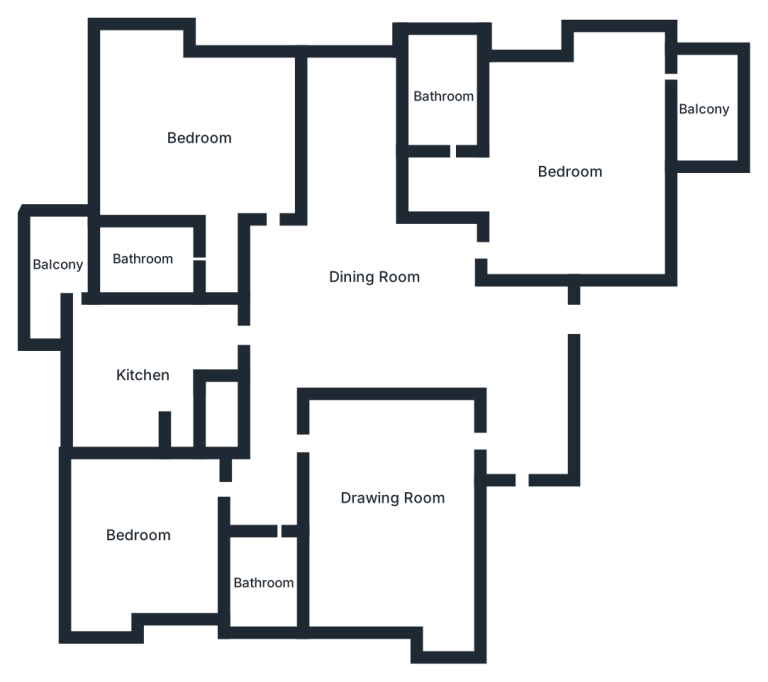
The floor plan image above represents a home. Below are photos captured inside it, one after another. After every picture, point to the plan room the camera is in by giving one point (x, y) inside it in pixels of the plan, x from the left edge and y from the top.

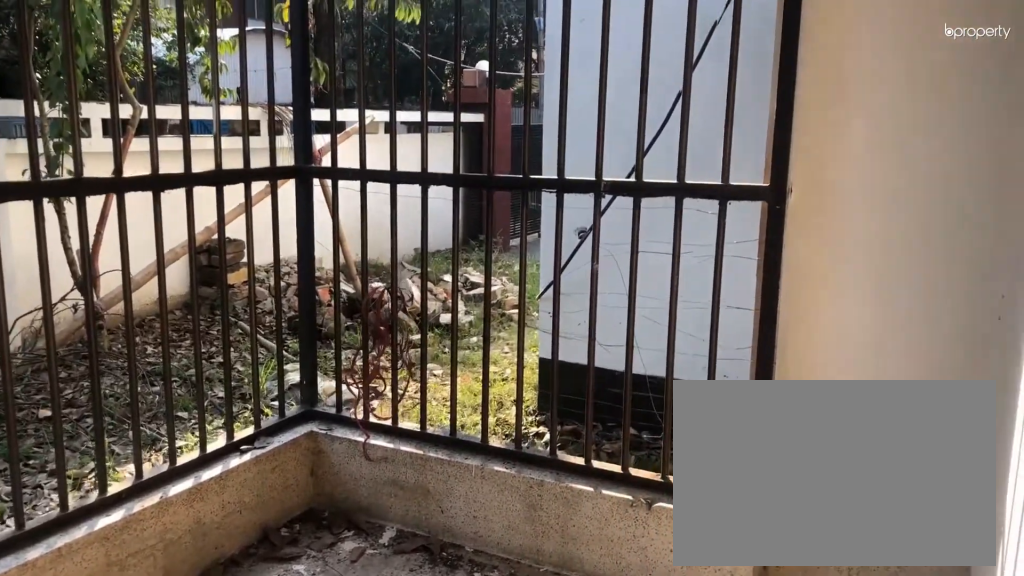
(708, 105)
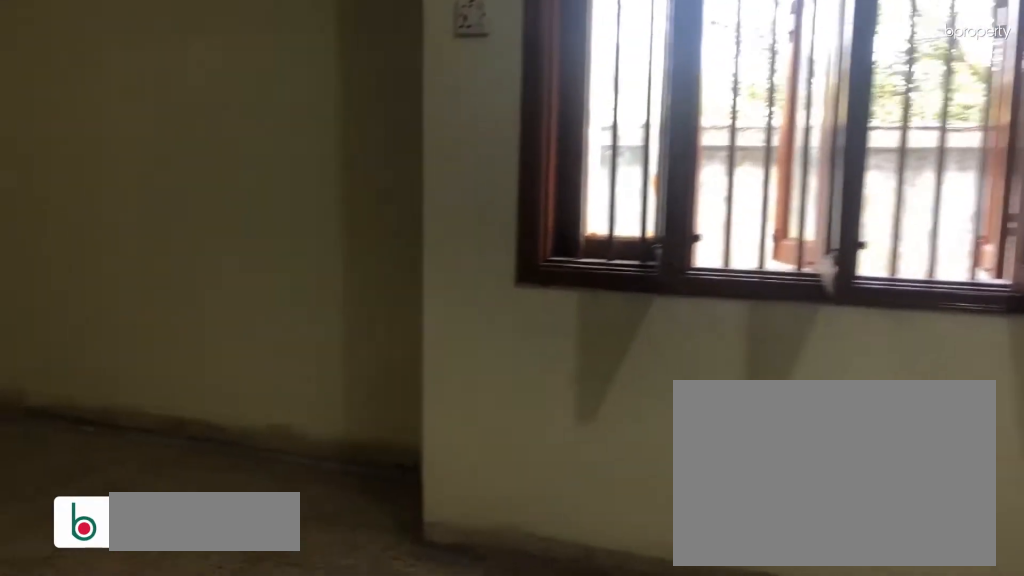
(198, 144)
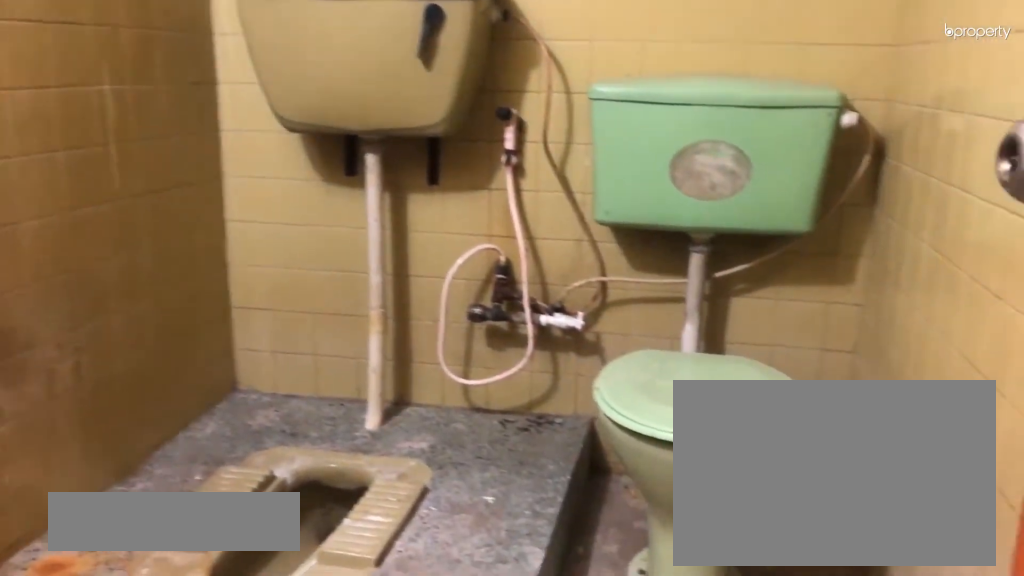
(143, 259)
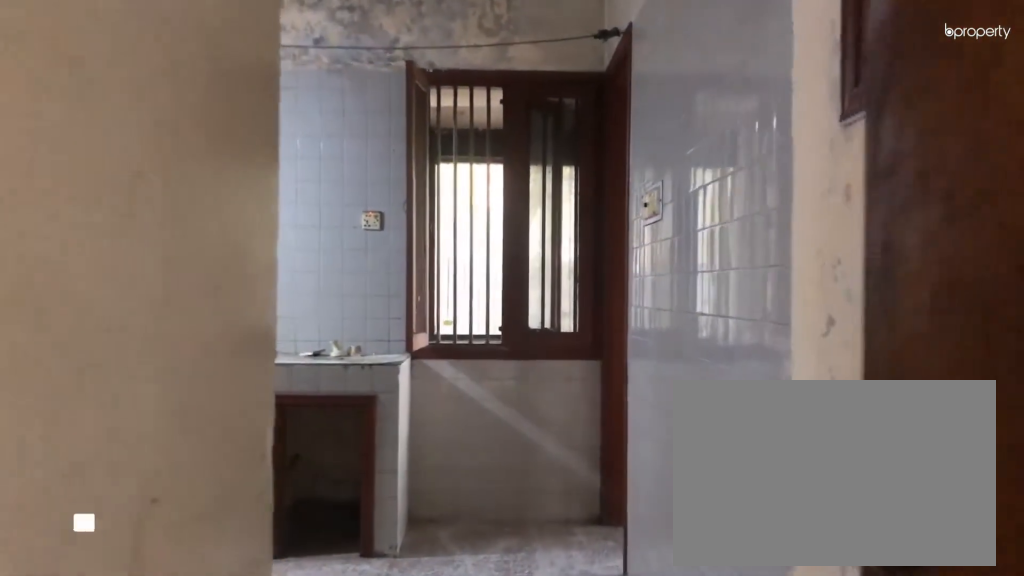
(138, 384)
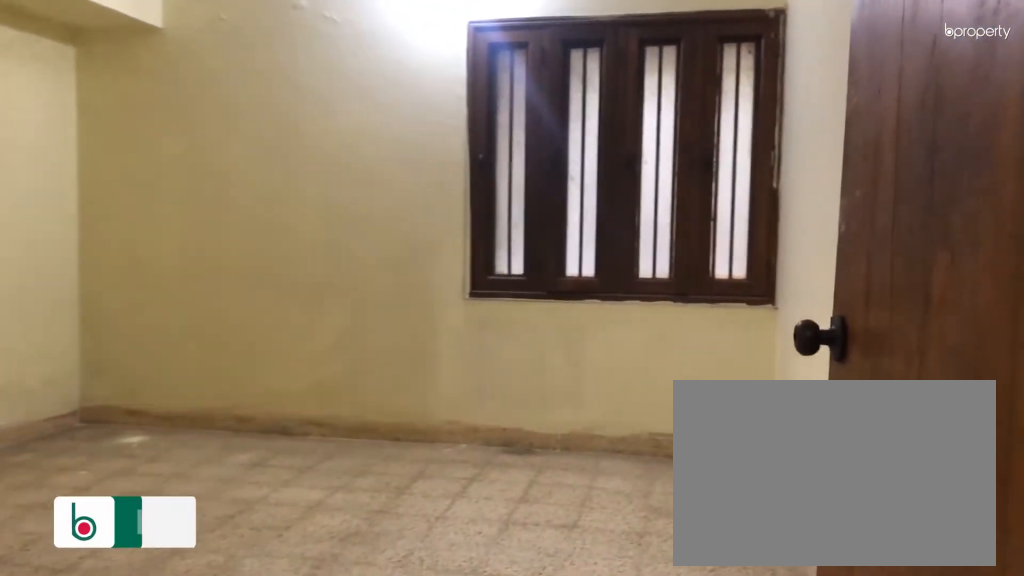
(143, 533)
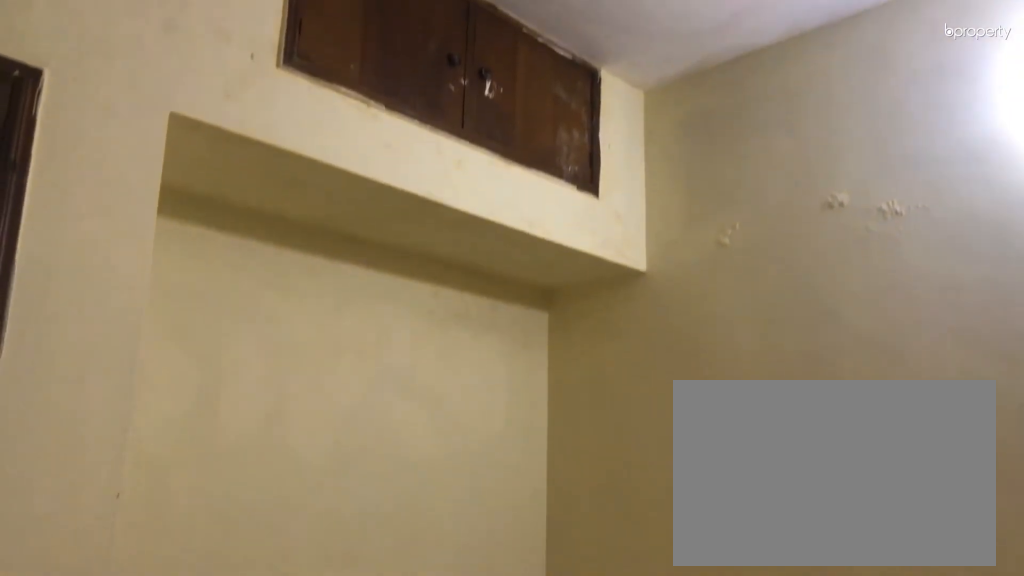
(143, 533)
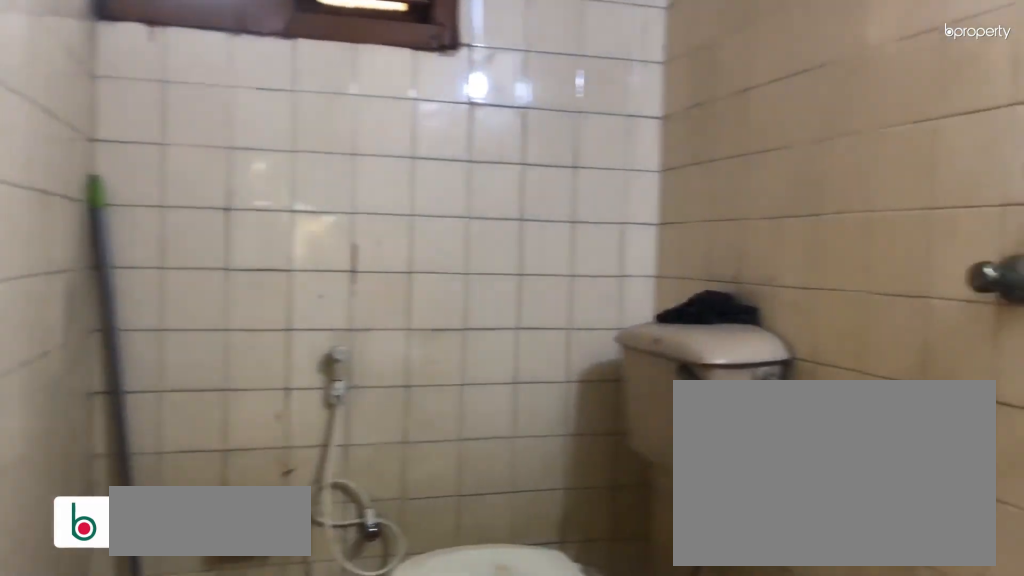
(263, 584)
